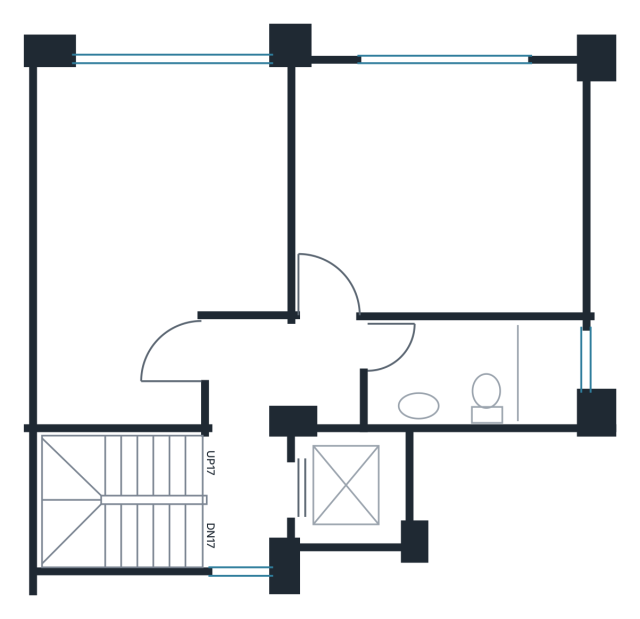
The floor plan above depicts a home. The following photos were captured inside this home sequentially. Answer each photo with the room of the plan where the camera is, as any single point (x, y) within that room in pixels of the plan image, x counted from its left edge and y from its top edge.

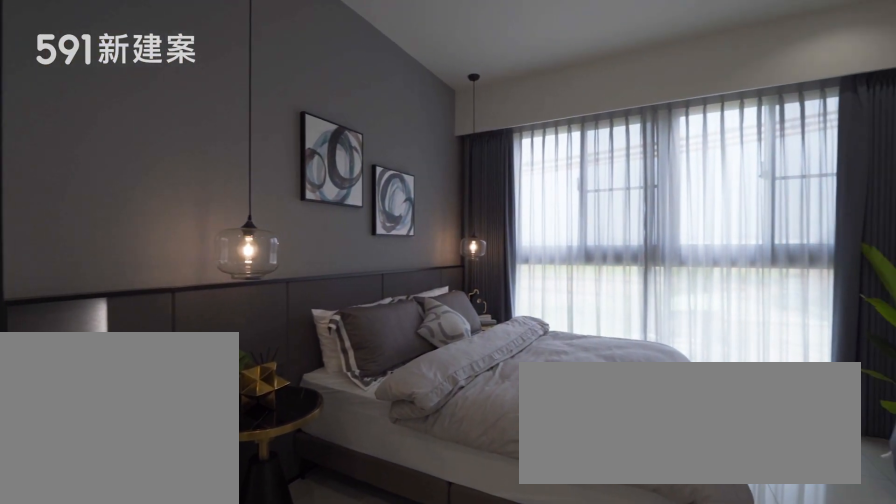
(151, 230)
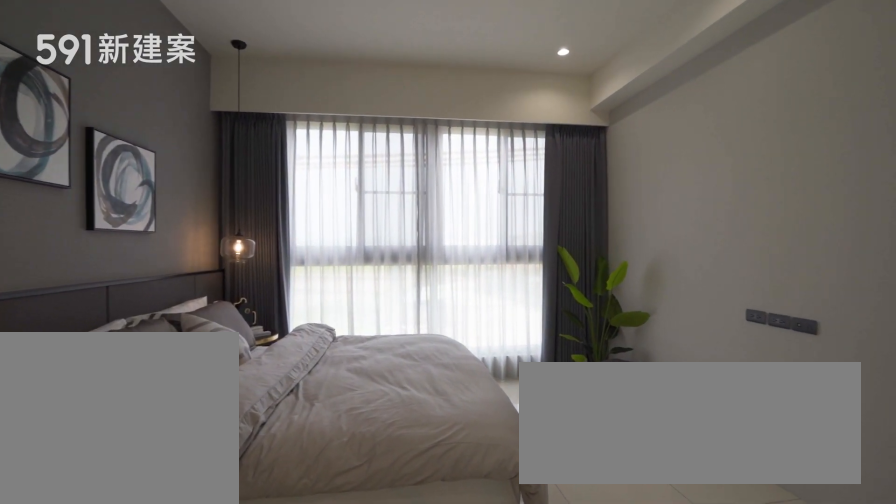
(151, 230)
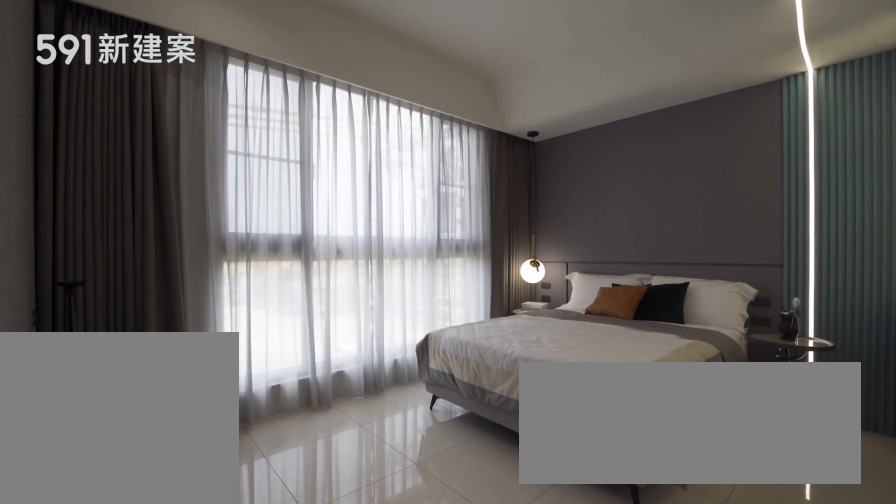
(441, 188)
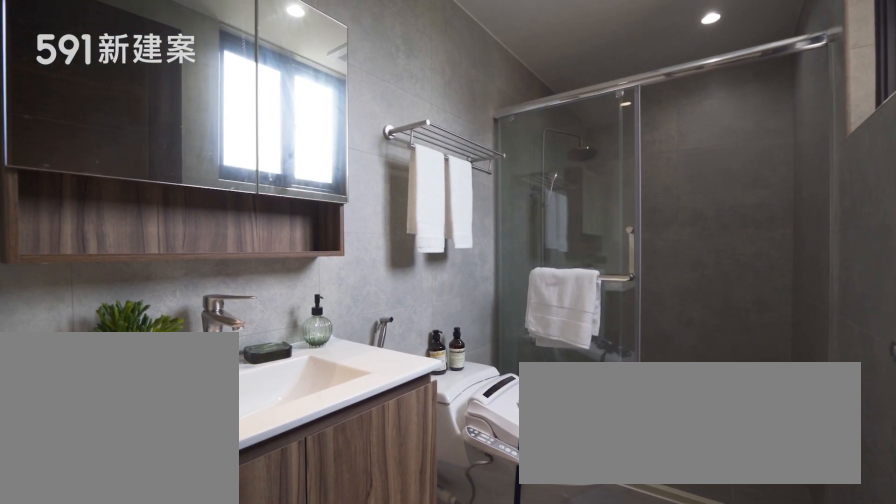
(478, 371)
